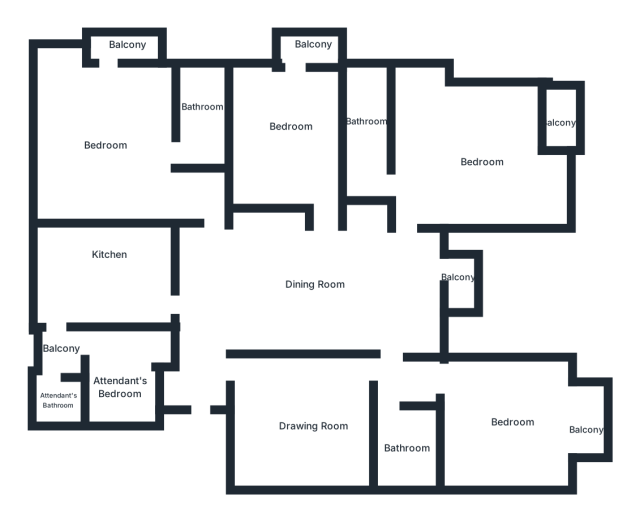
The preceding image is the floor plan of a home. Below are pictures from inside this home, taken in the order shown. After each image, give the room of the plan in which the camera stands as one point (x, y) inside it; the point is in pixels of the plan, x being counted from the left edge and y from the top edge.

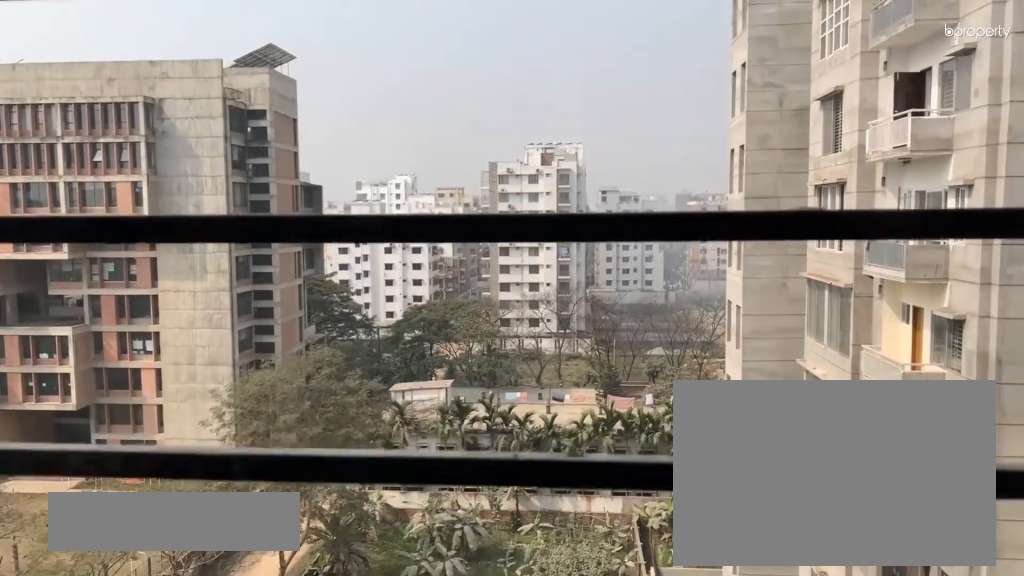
(117, 55)
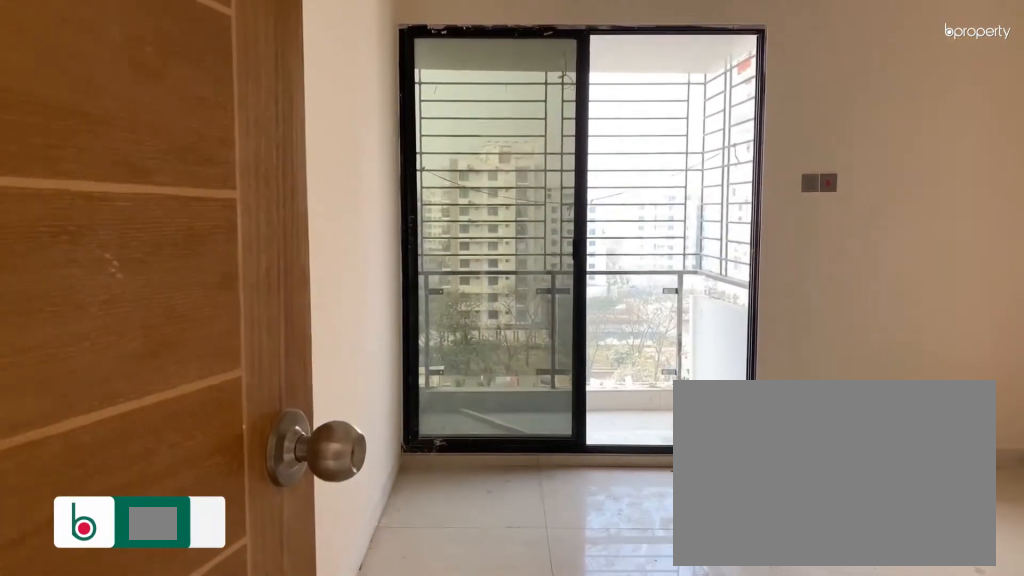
(315, 209)
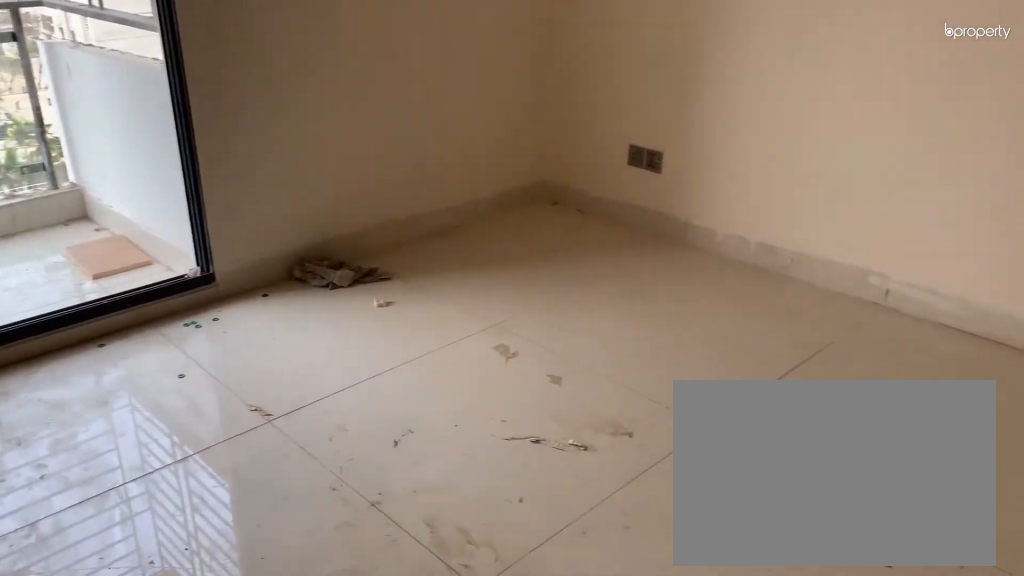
(291, 132)
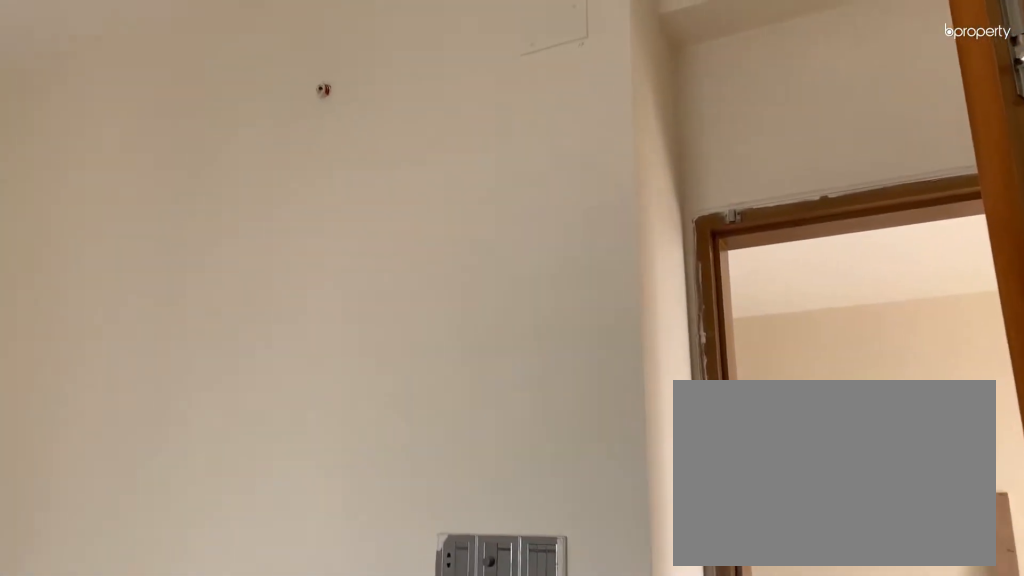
(291, 132)
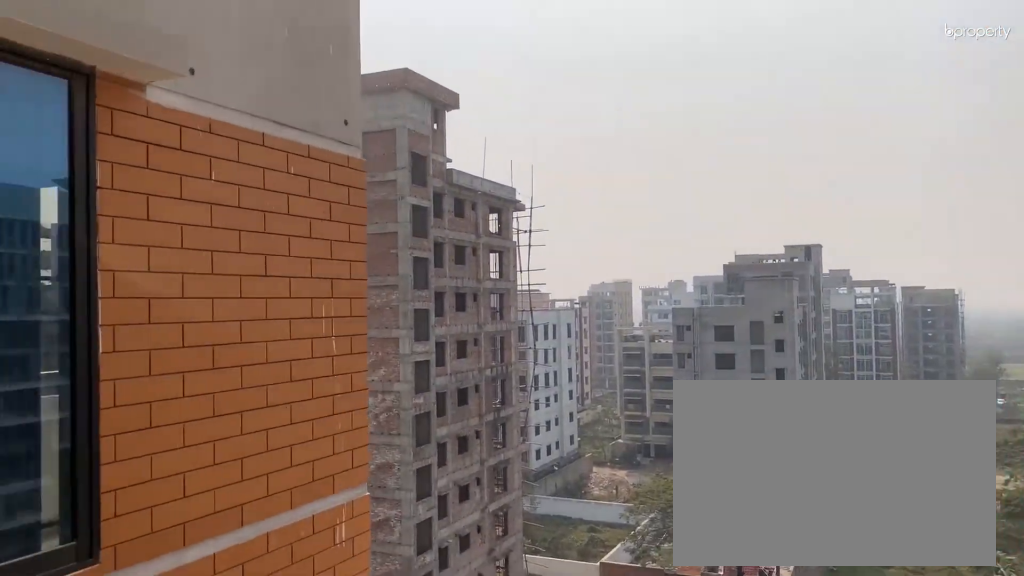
(463, 285)
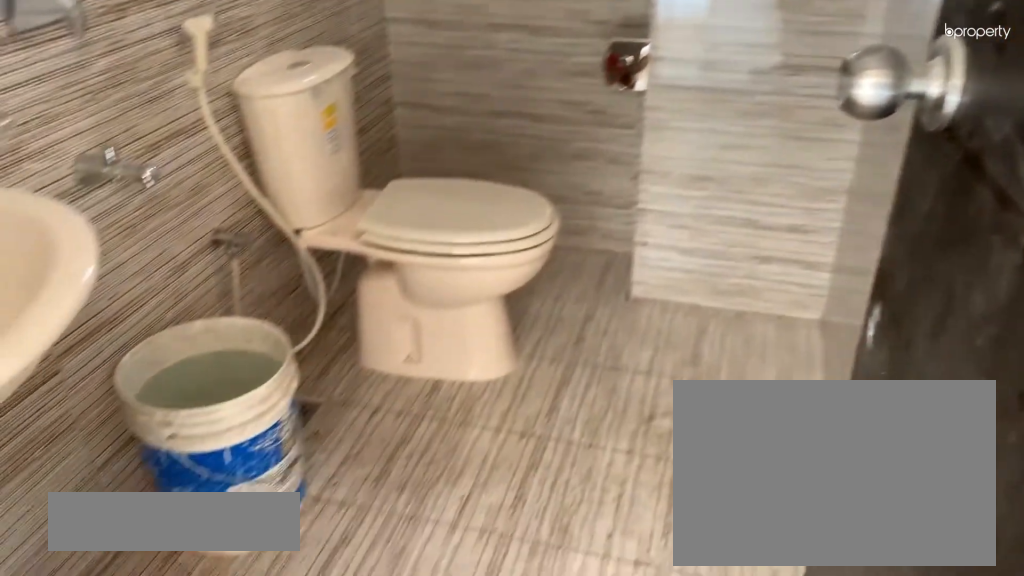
(410, 450)
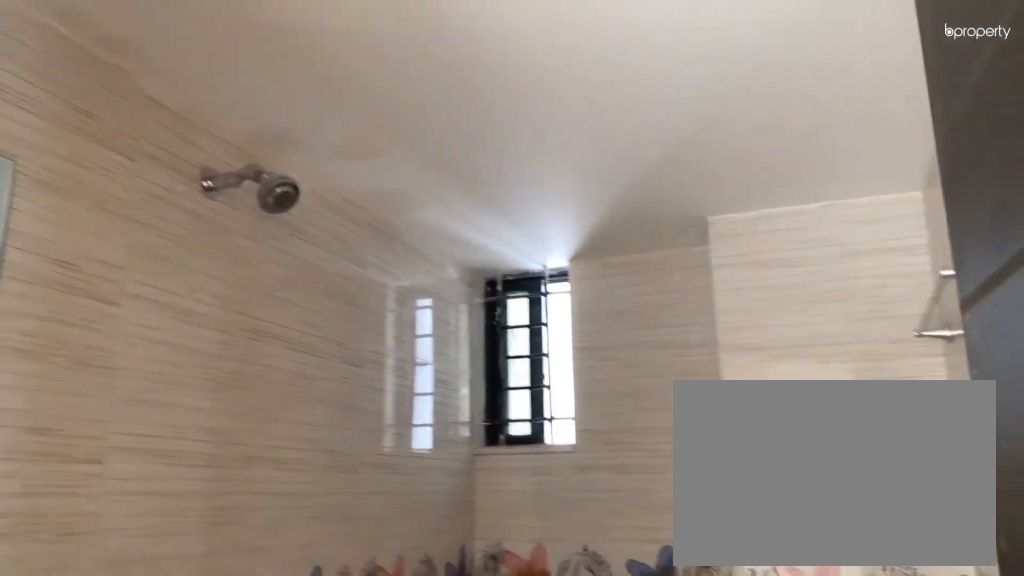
(410, 450)
